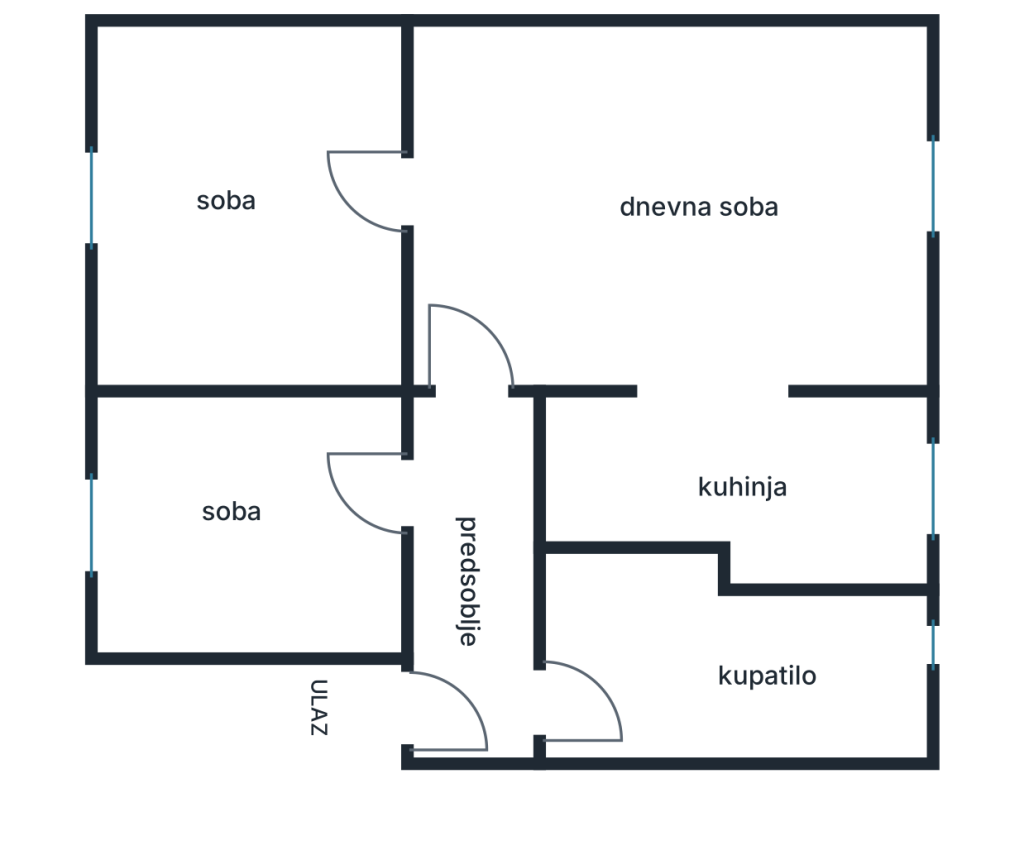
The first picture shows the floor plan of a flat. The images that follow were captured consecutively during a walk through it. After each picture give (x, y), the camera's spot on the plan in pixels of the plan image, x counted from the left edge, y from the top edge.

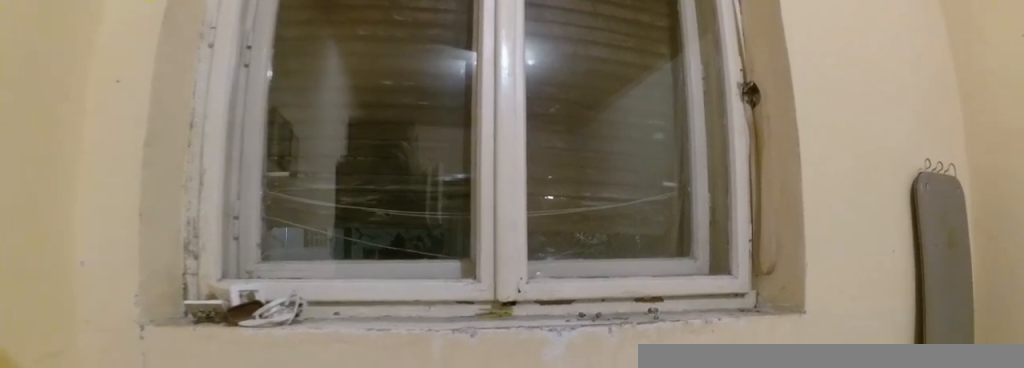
(187, 217)
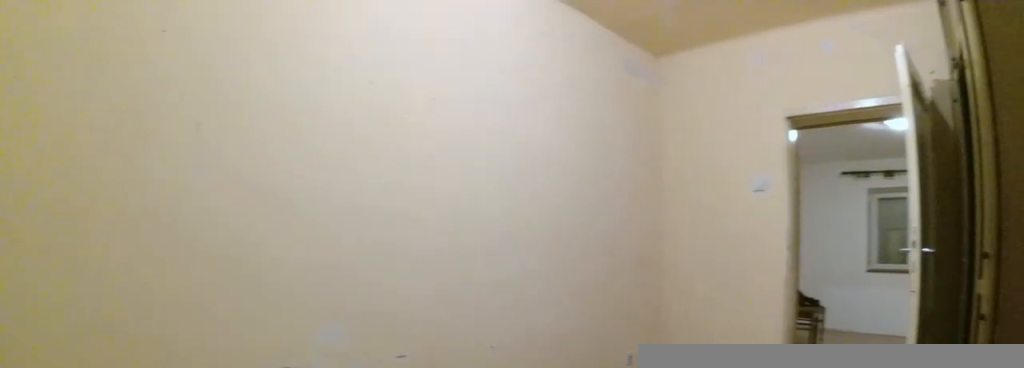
(108, 238)
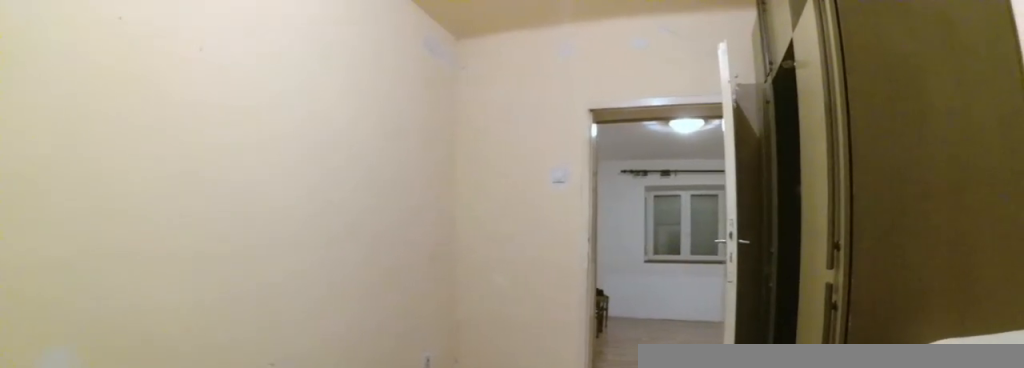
(120, 216)
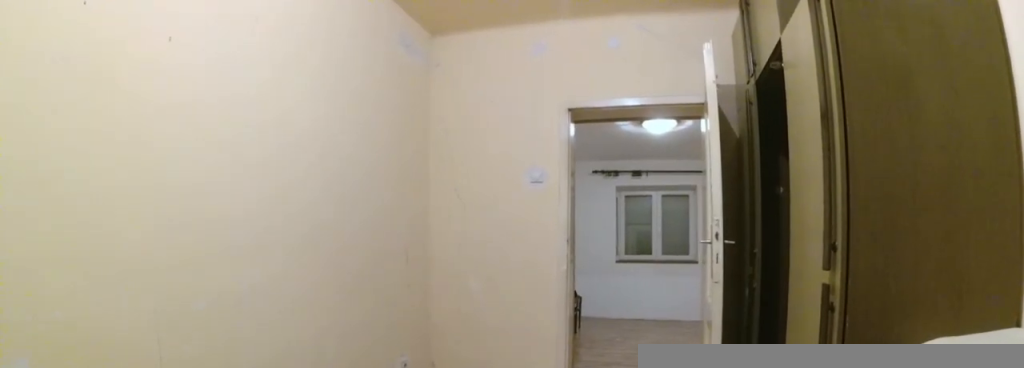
(141, 216)
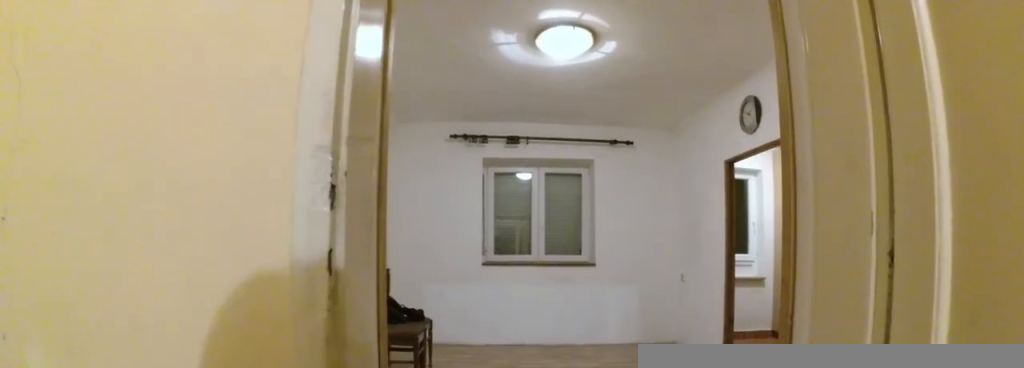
(315, 214)
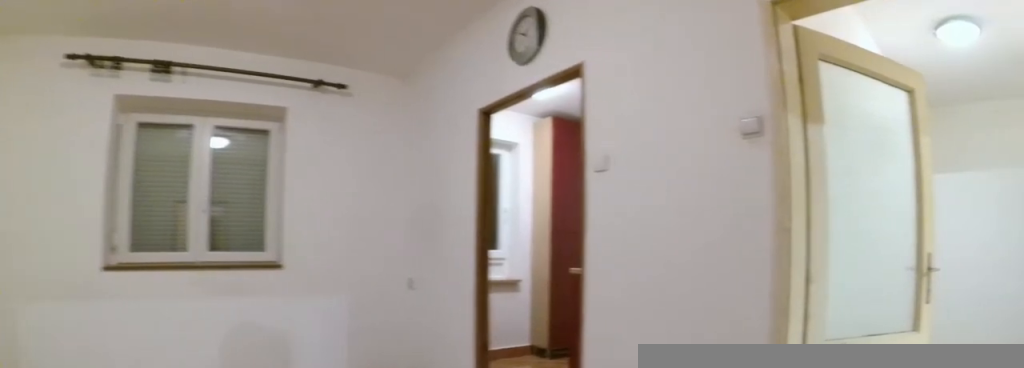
(440, 195)
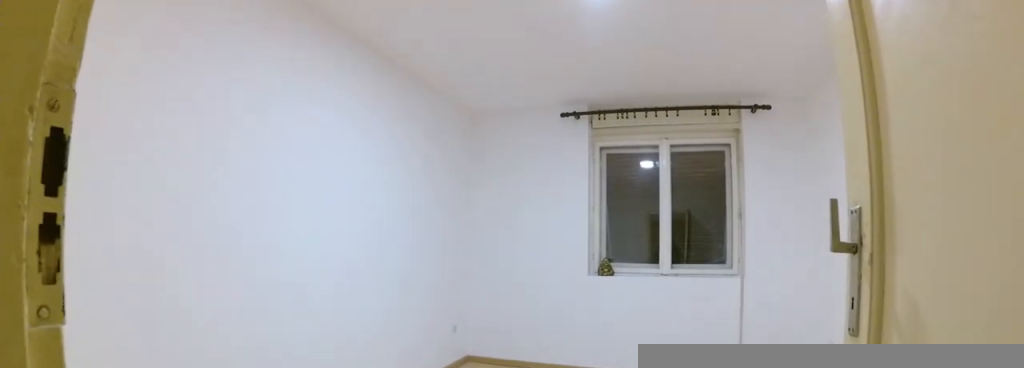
(450, 466)
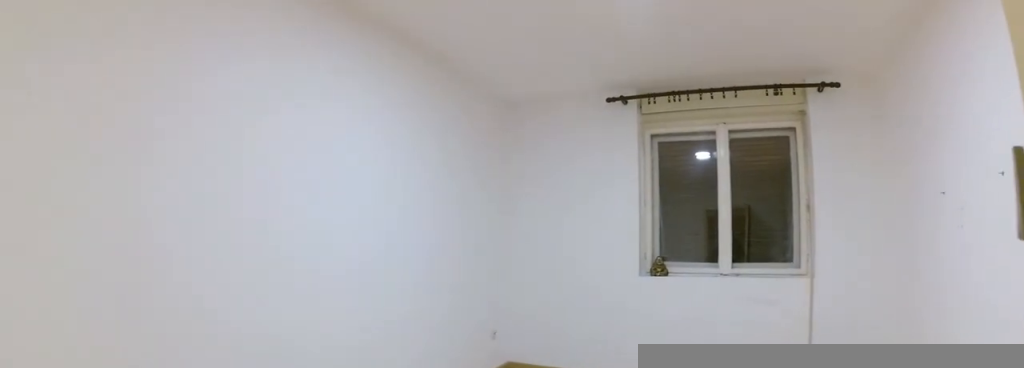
(419, 469)
